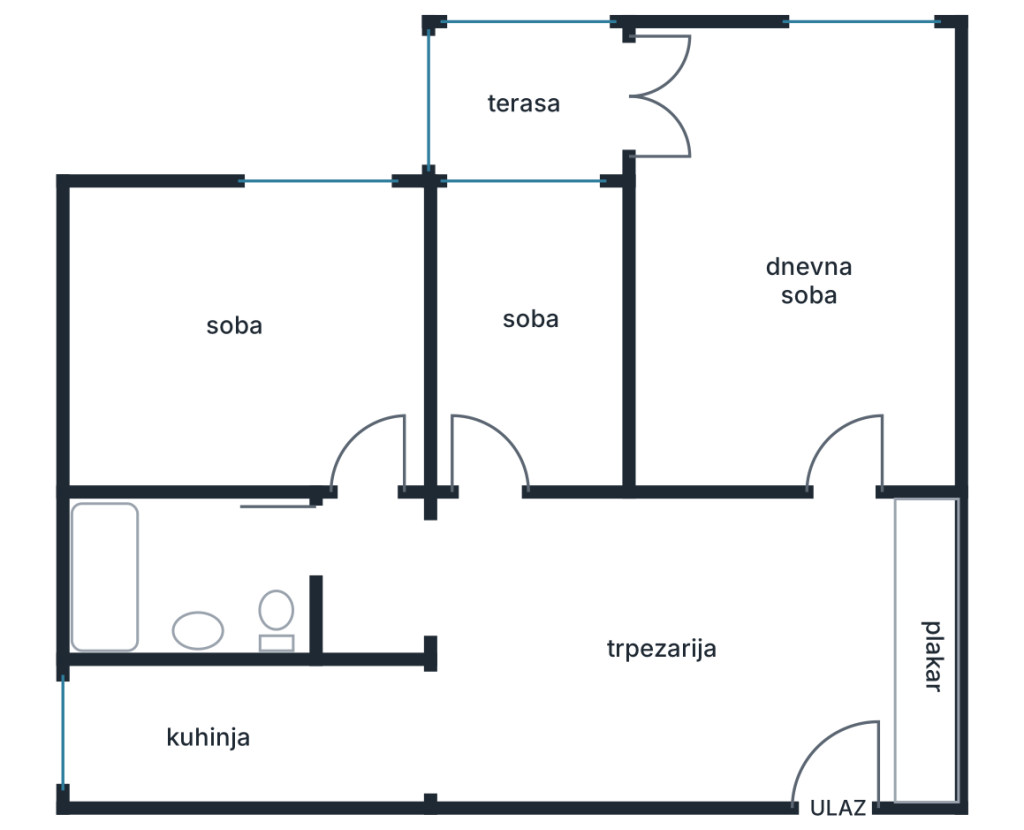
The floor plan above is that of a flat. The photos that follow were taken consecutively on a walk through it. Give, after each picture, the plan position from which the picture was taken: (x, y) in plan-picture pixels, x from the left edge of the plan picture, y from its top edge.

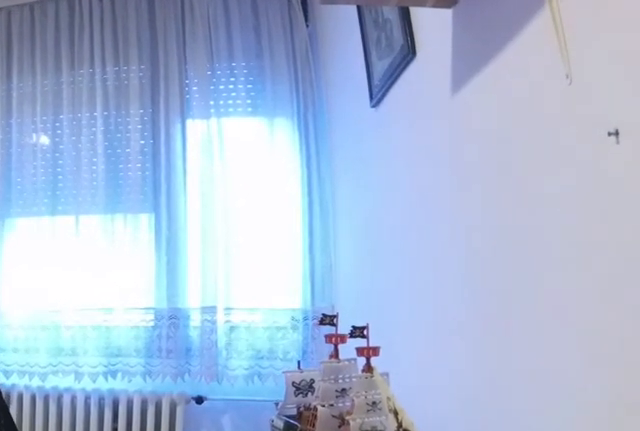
(381, 446)
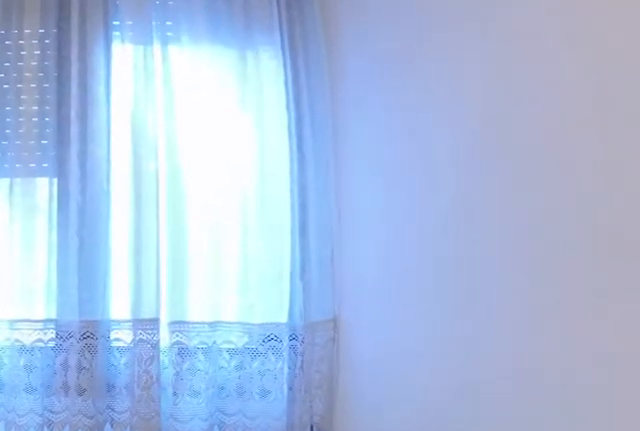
(382, 365)
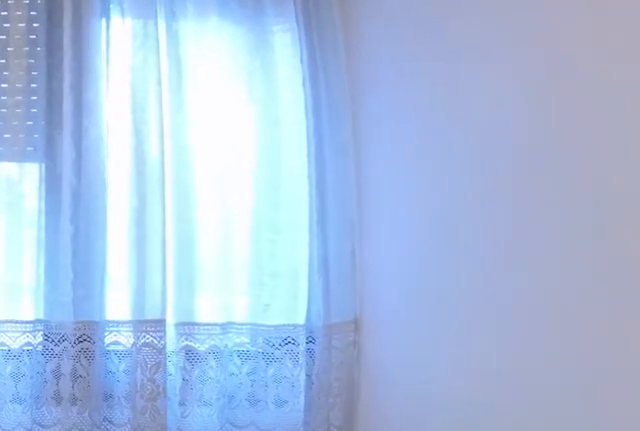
(383, 347)
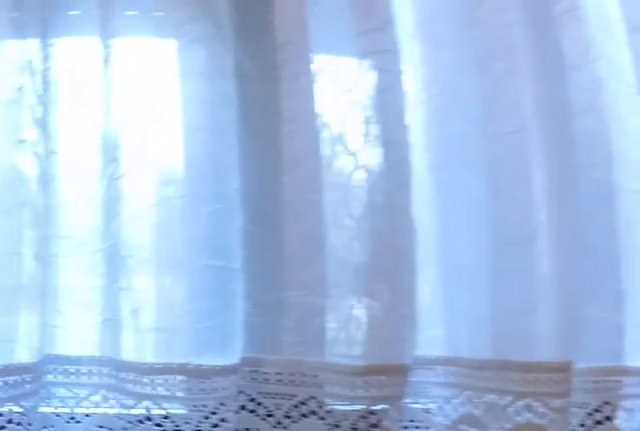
(380, 248)
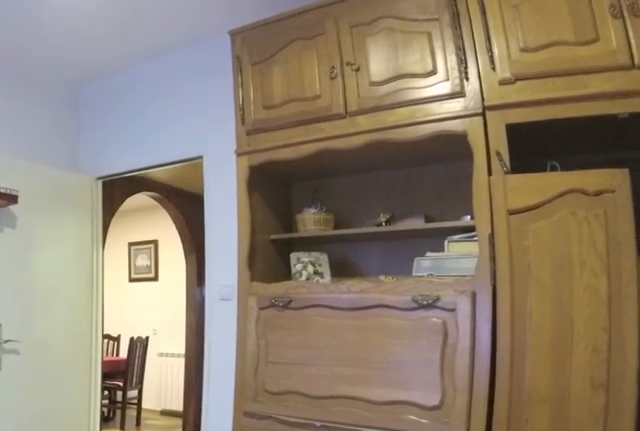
(266, 269)
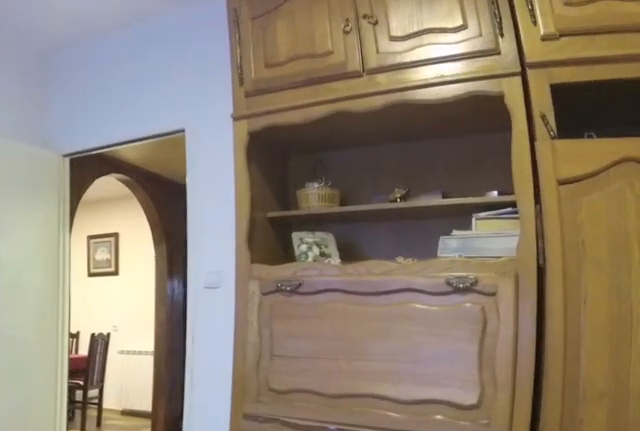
(282, 294)
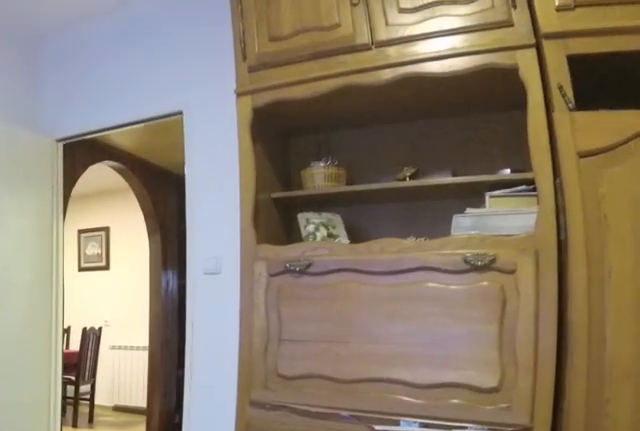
(288, 301)
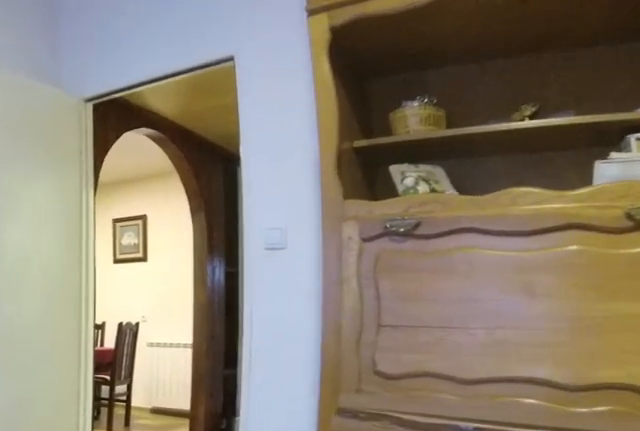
(302, 322)
